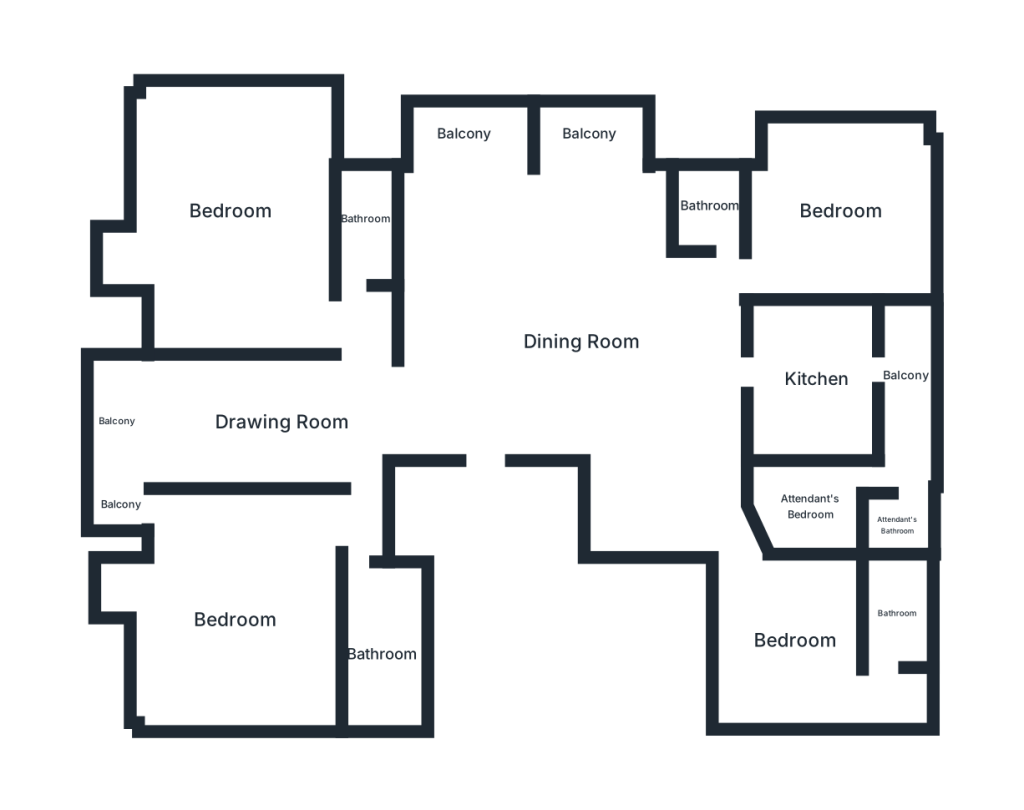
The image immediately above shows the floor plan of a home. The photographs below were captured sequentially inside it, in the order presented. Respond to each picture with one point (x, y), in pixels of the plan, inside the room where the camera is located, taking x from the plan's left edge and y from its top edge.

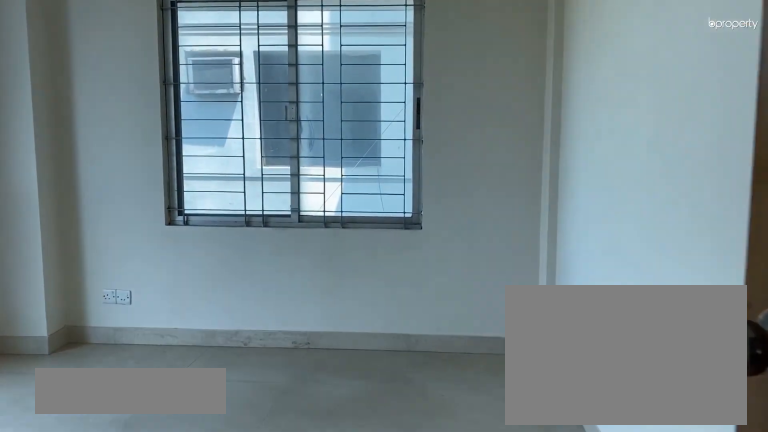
(839, 210)
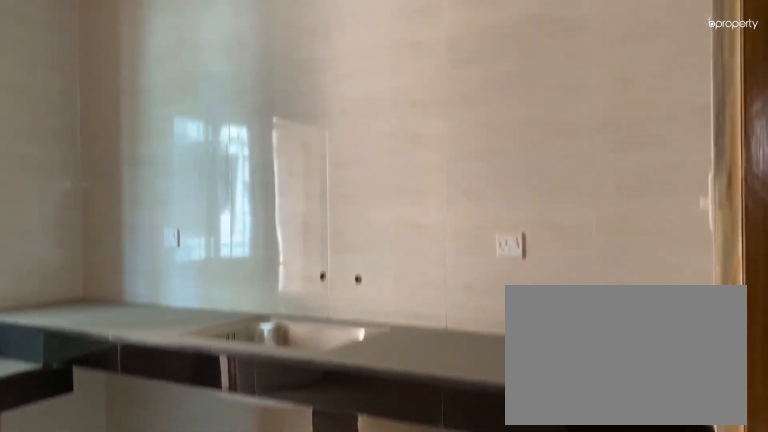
(816, 379)
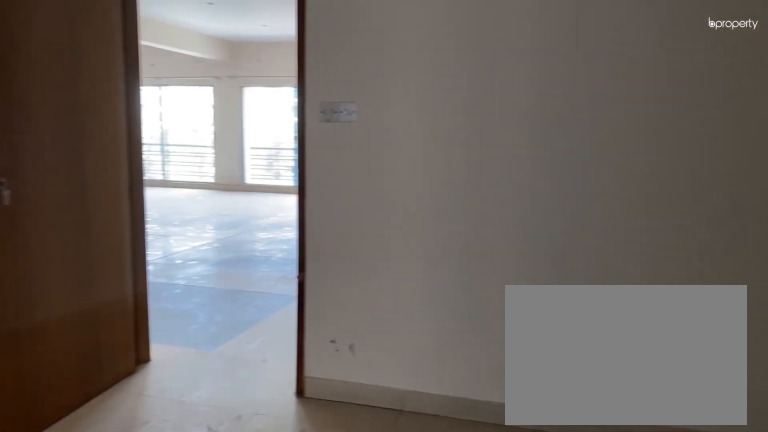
(793, 636)
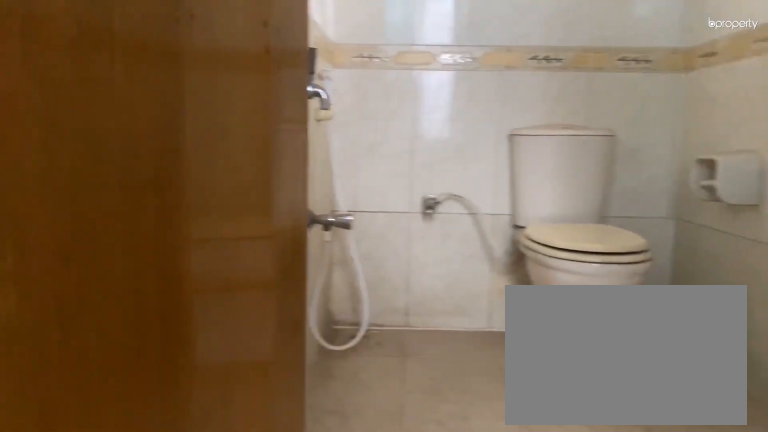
(896, 613)
